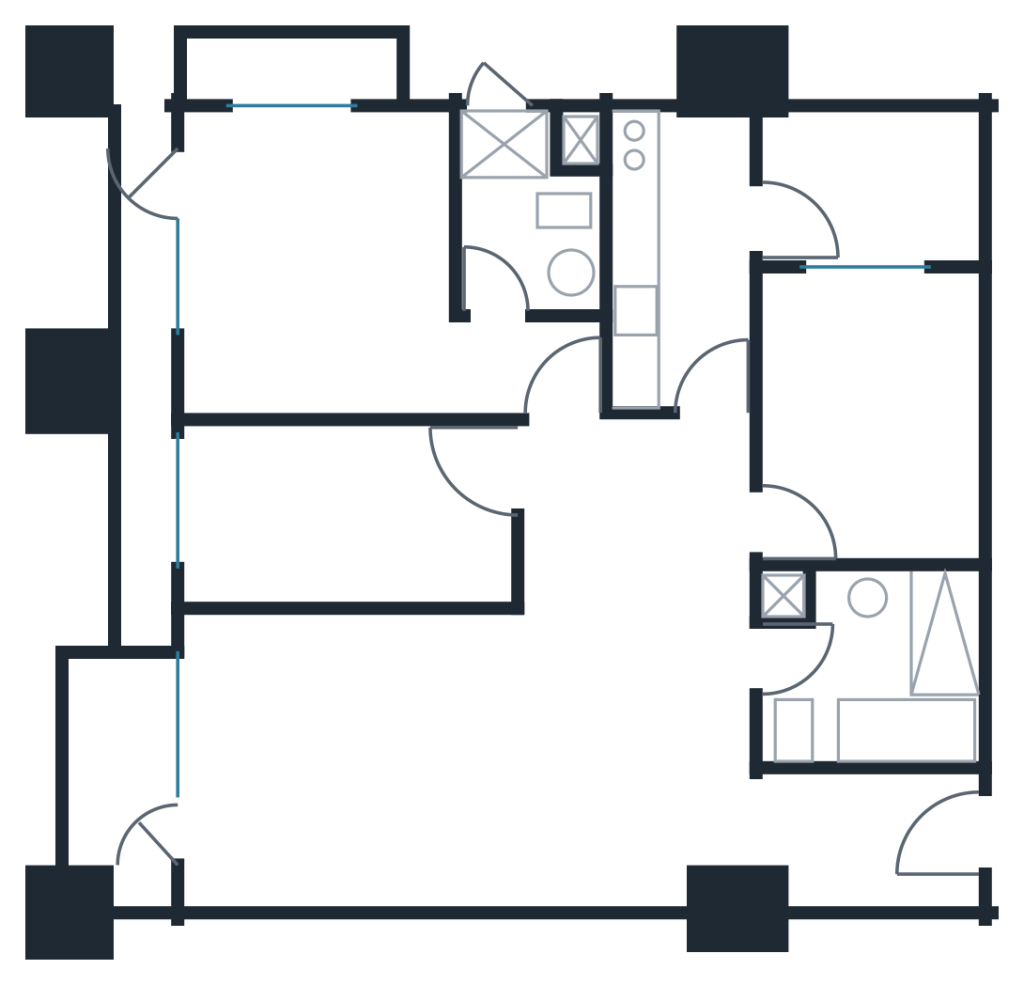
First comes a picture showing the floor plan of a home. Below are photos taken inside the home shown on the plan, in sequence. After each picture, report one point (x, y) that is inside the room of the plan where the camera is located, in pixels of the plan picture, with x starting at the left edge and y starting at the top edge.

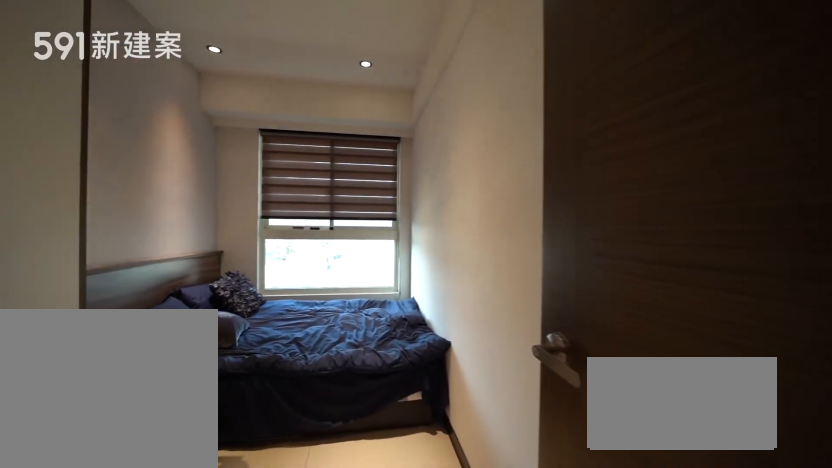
(341, 516)
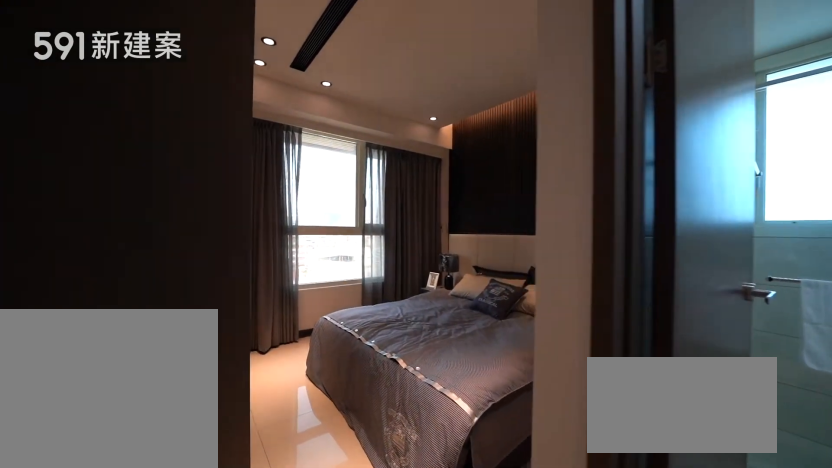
(344, 273)
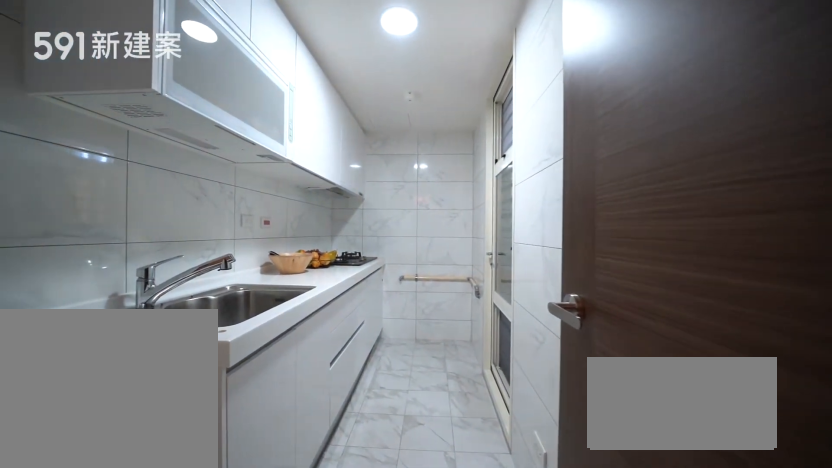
(679, 253)
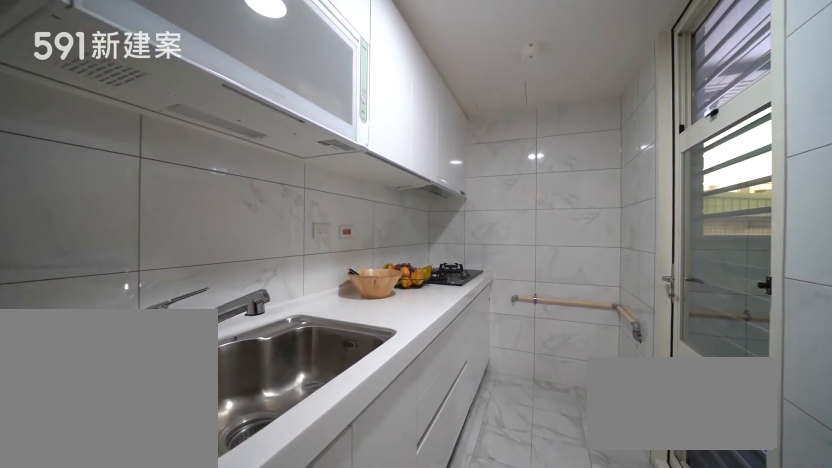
(679, 253)
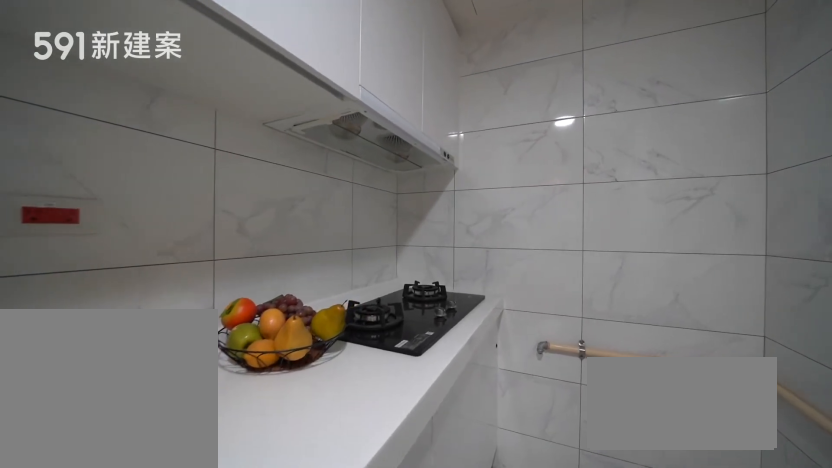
(679, 253)
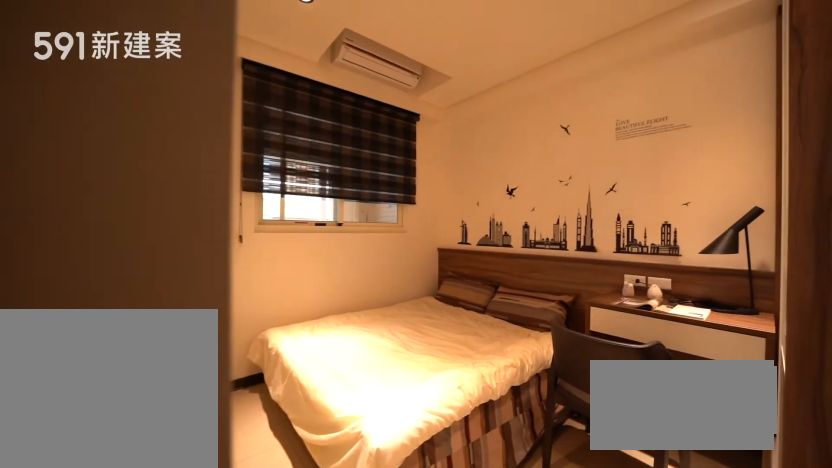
(873, 409)
